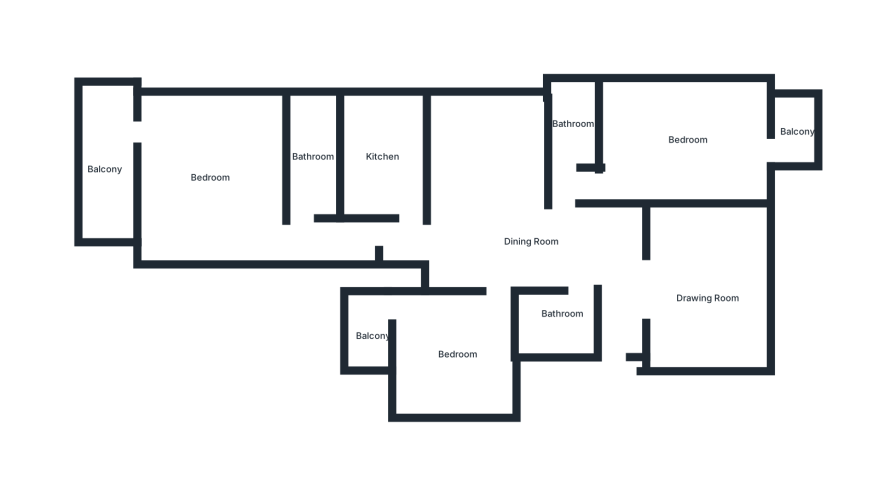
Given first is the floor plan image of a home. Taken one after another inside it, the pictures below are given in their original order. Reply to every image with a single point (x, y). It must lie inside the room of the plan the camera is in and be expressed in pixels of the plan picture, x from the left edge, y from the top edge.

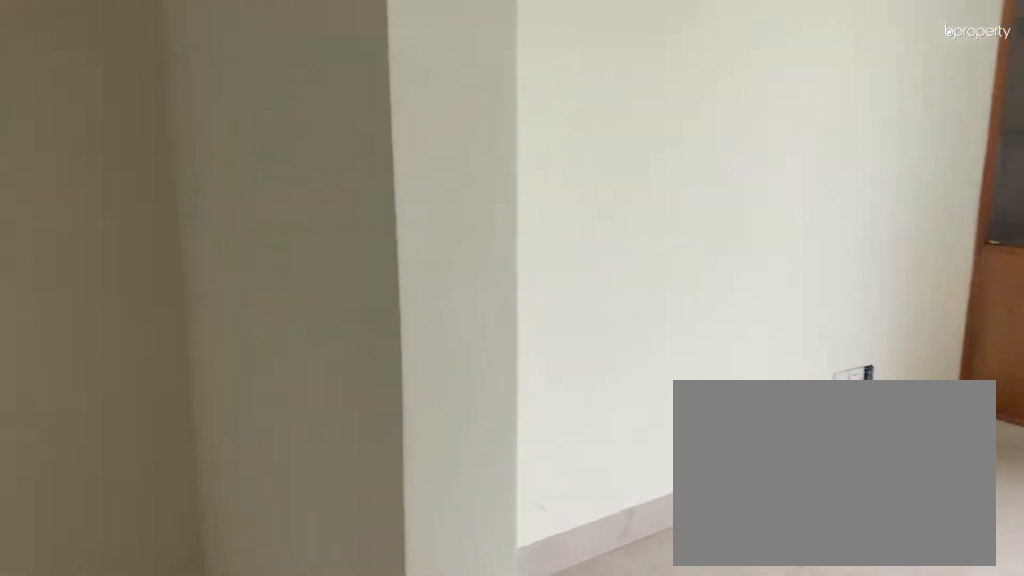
(686, 296)
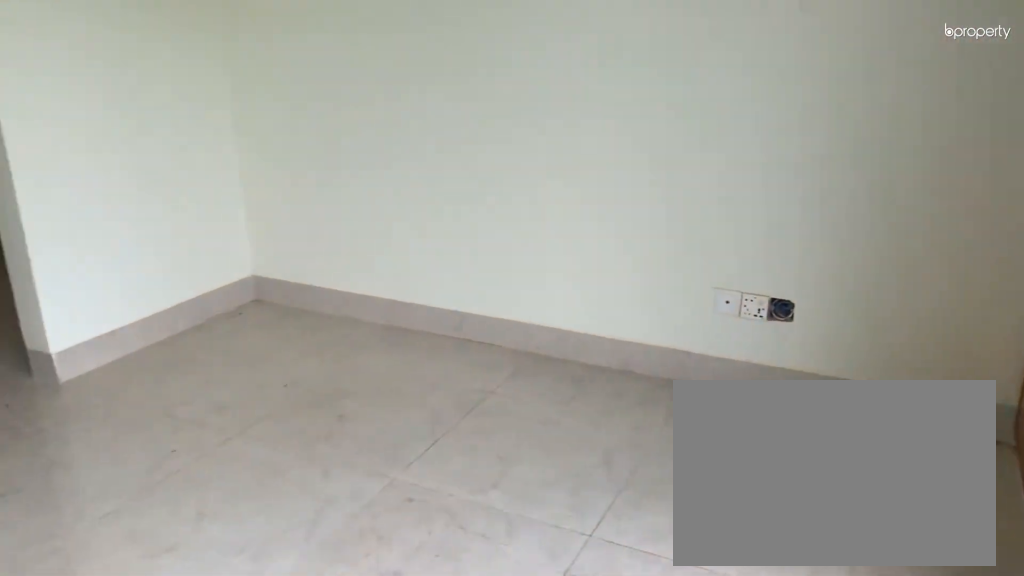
(706, 296)
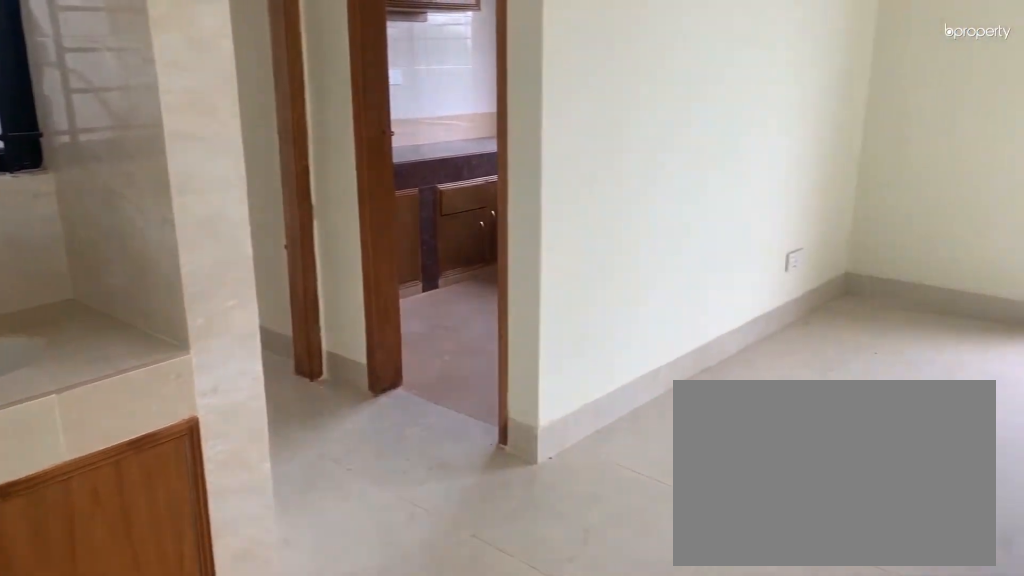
(534, 242)
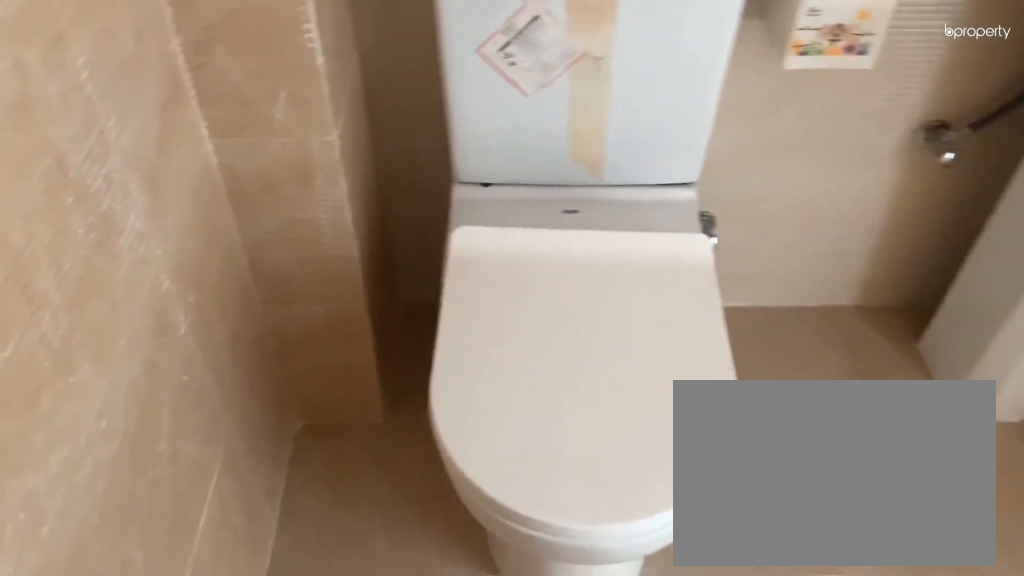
(560, 318)
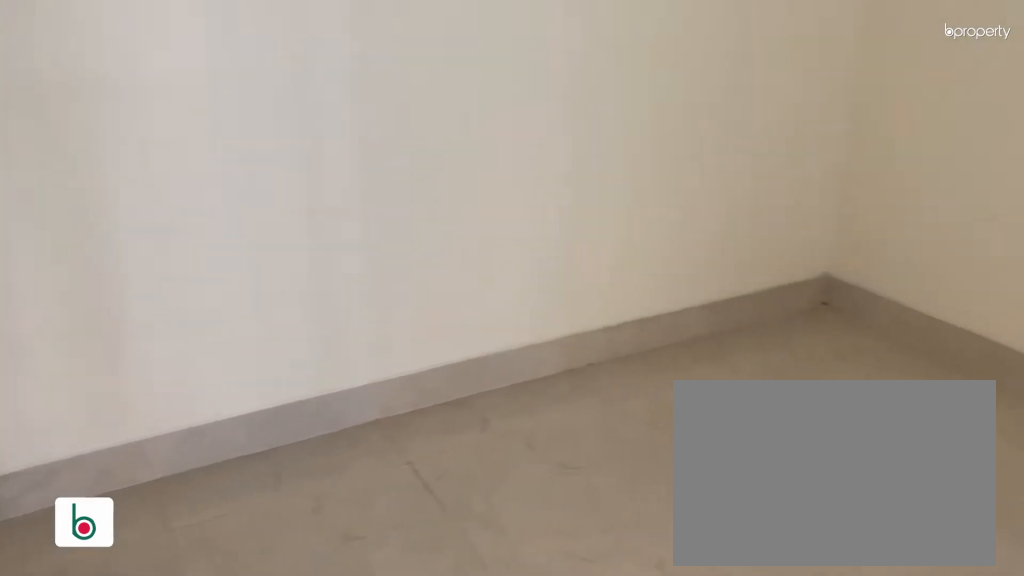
(458, 350)
